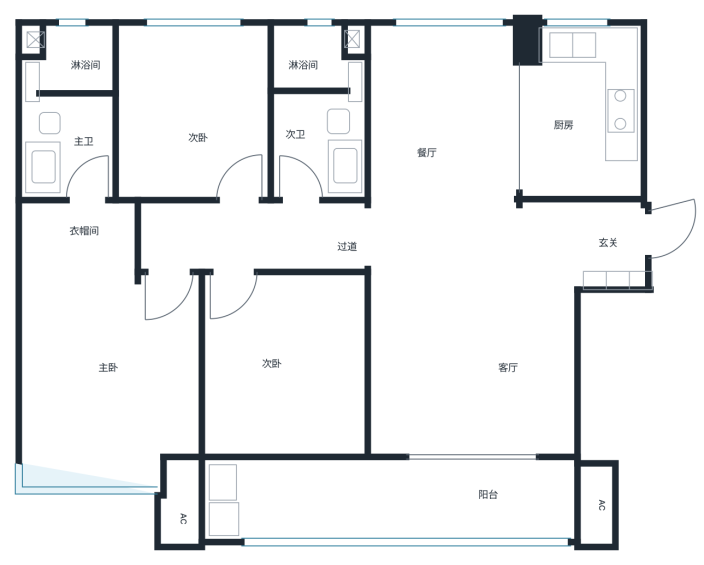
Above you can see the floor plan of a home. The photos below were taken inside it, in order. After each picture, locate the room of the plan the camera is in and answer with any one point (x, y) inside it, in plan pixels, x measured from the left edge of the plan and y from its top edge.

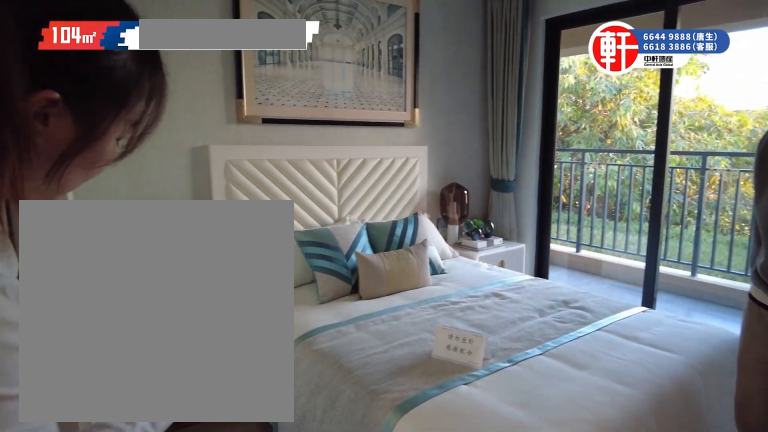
(286, 396)
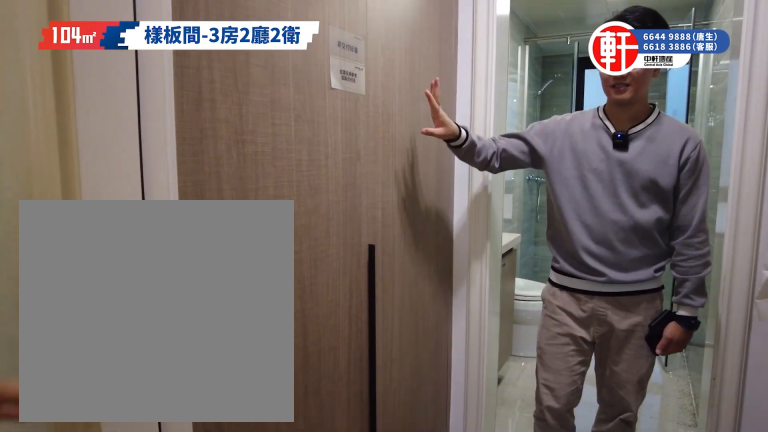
(107, 410)
